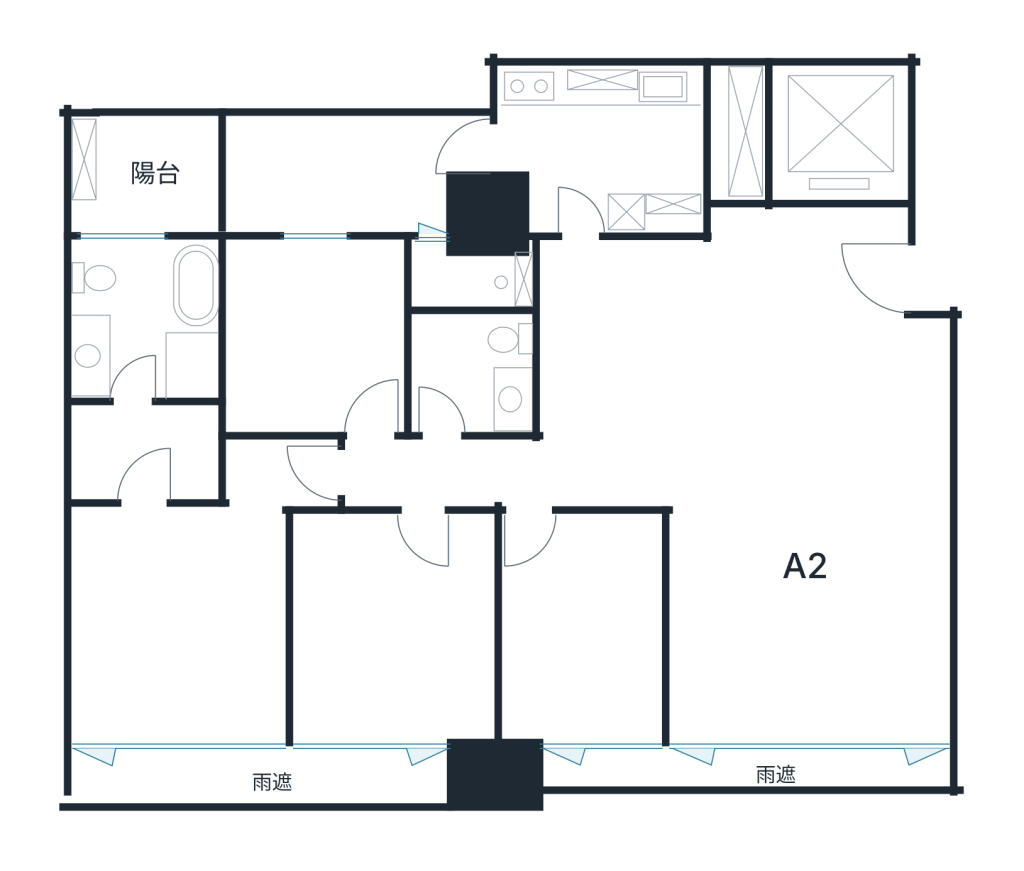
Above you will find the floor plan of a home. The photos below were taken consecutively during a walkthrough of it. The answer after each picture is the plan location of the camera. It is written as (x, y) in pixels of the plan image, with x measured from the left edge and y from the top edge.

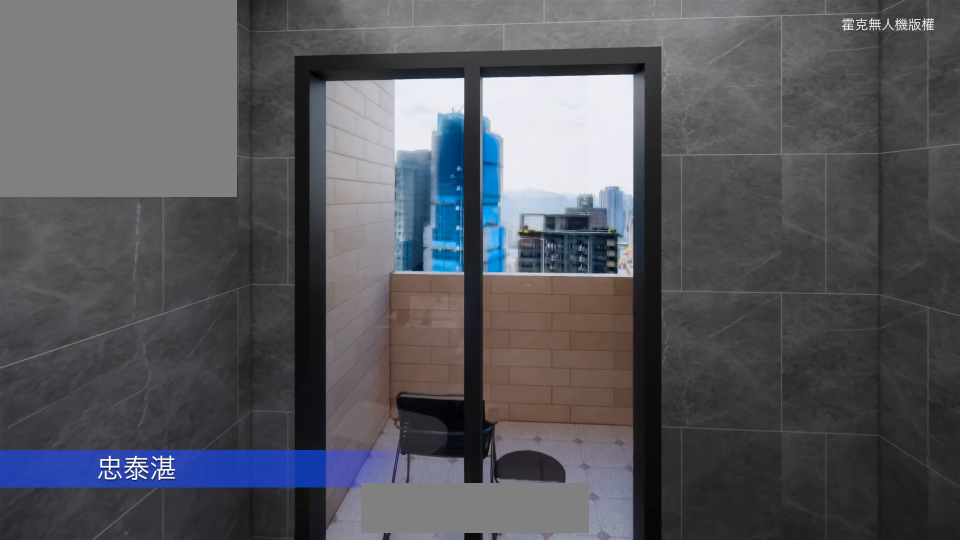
(128, 277)
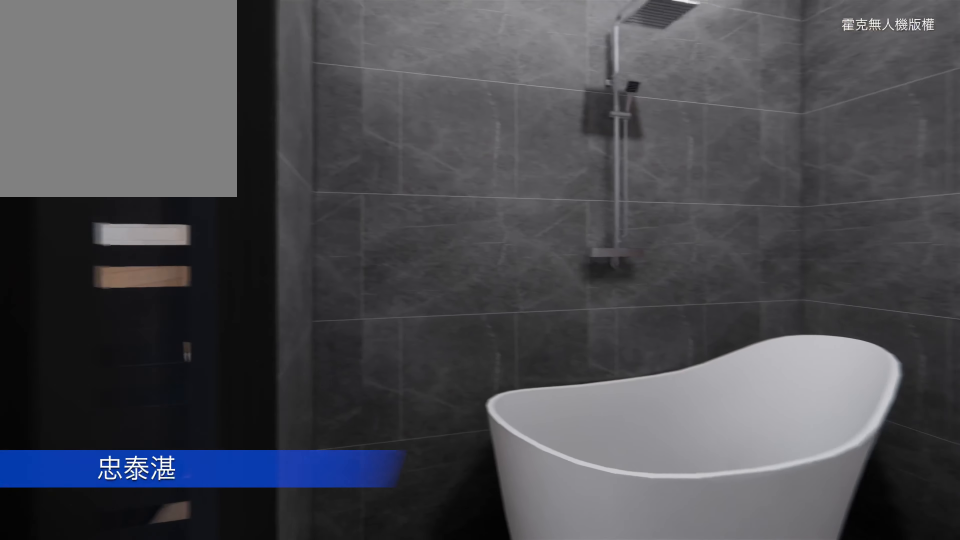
(133, 264)
